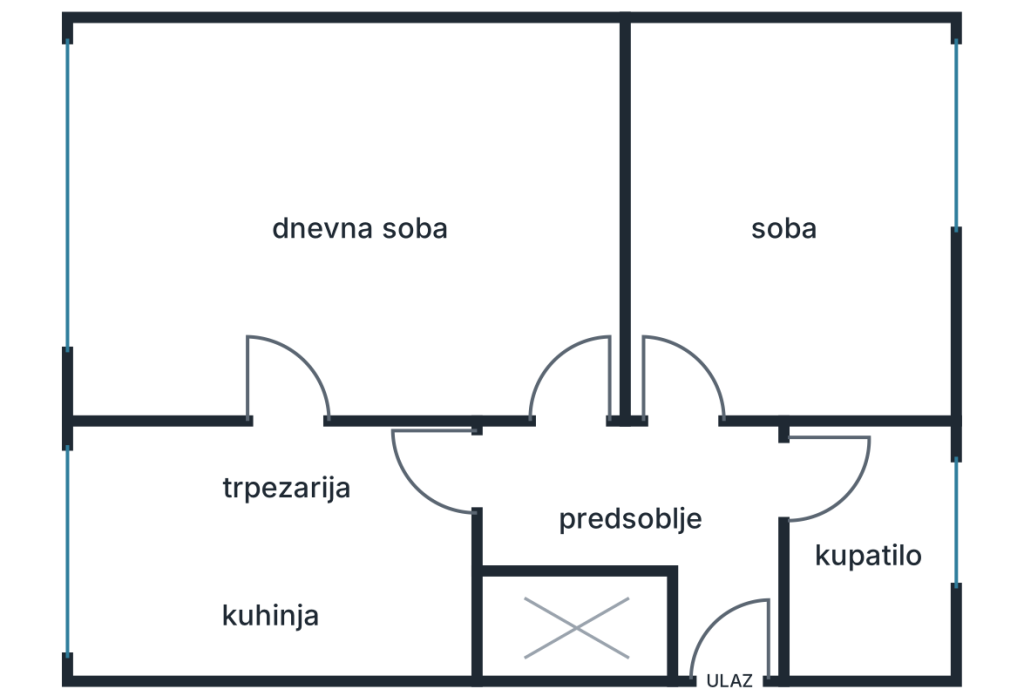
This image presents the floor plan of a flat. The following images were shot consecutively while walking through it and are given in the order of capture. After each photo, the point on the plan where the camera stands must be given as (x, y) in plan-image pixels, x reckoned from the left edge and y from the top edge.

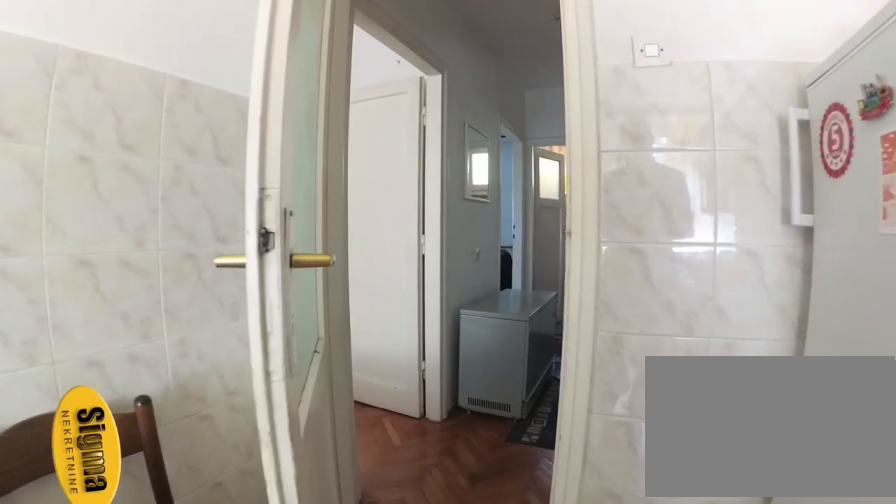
(280, 494)
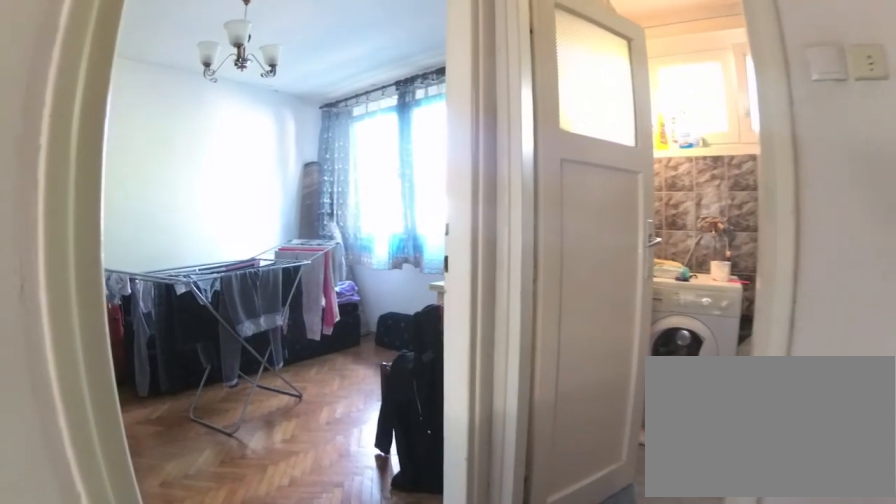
(642, 503)
